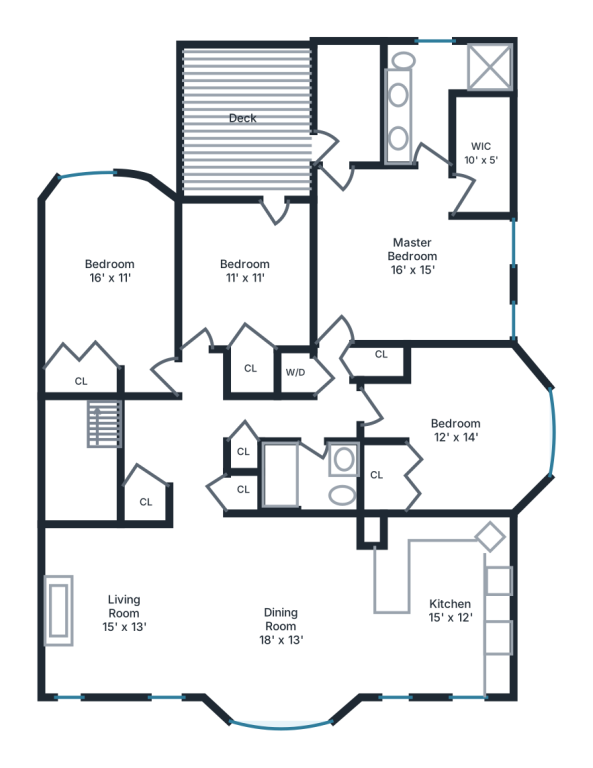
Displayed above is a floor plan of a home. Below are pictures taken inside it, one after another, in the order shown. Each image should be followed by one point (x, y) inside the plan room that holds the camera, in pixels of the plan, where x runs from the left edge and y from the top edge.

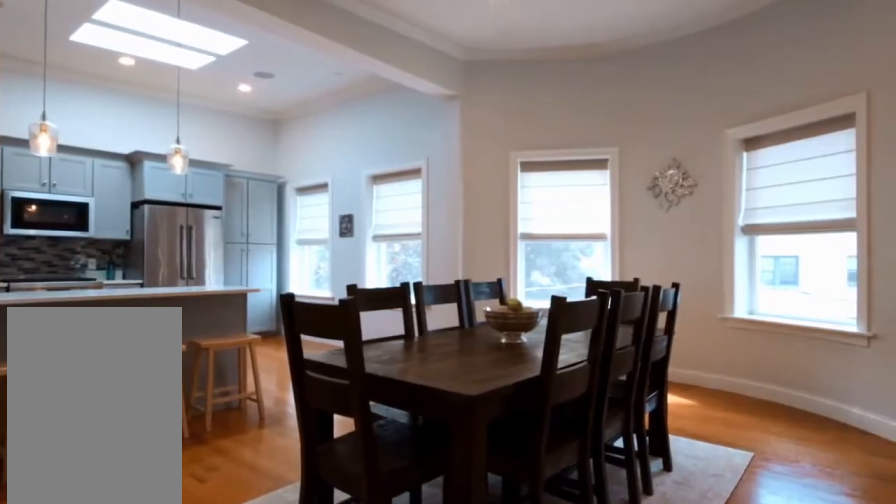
(292, 618)
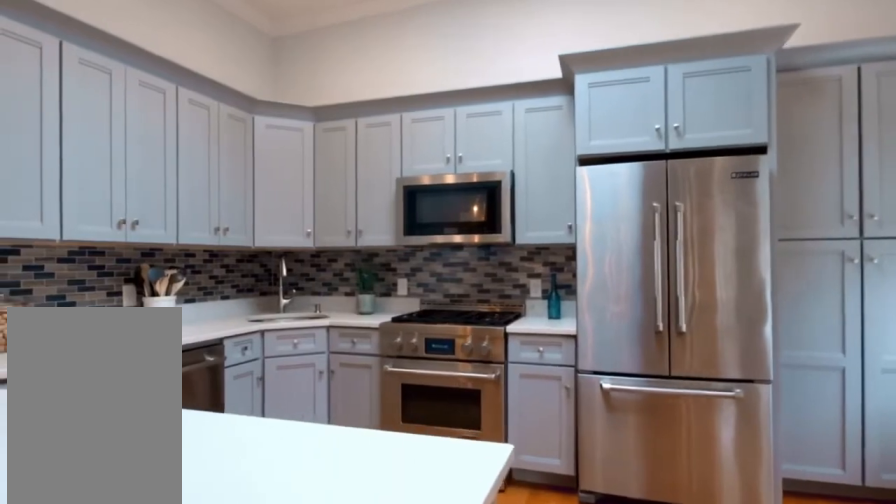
(437, 626)
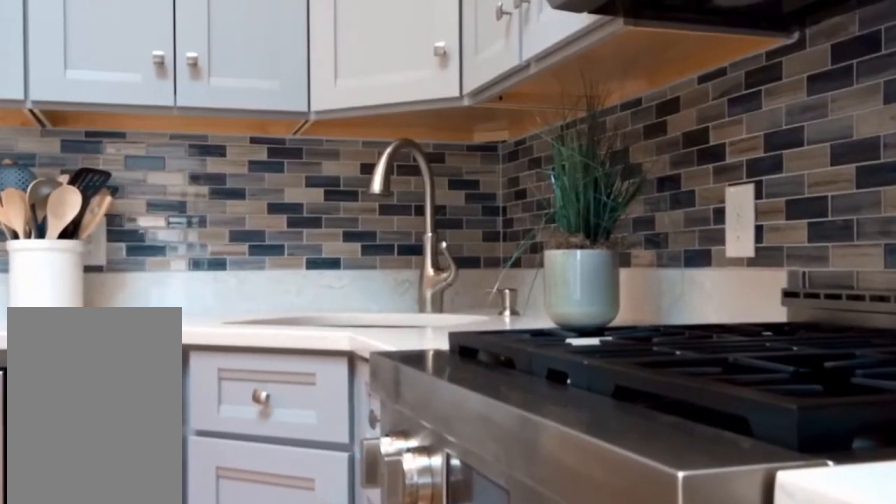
(434, 626)
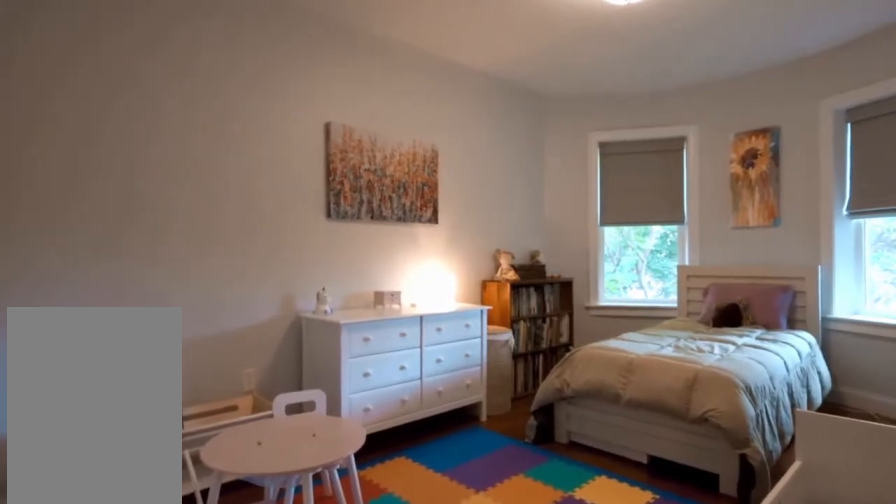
(117, 278)
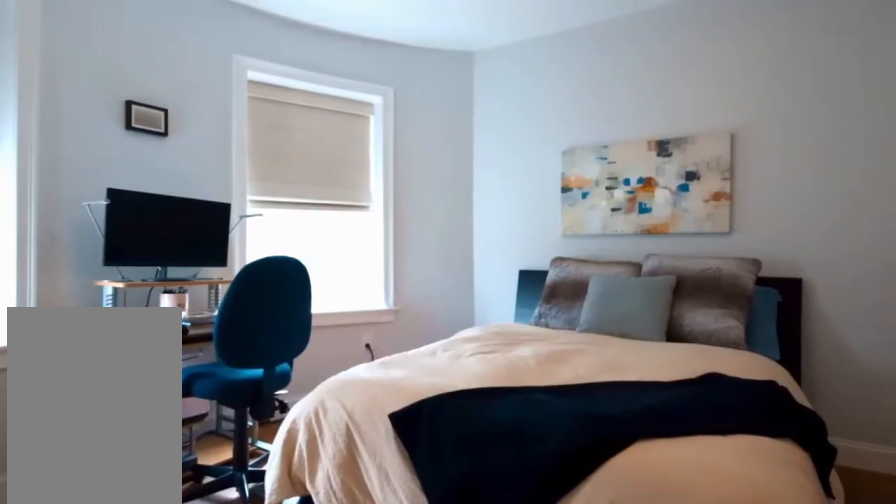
(463, 429)
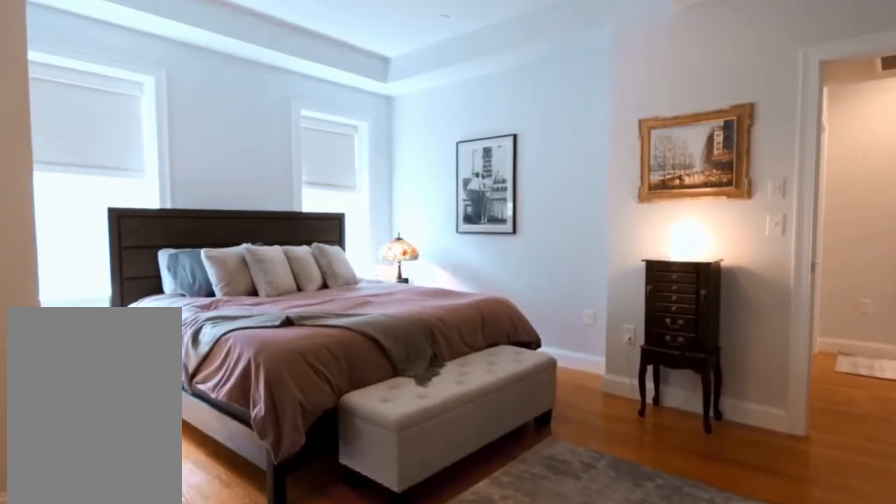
(412, 255)
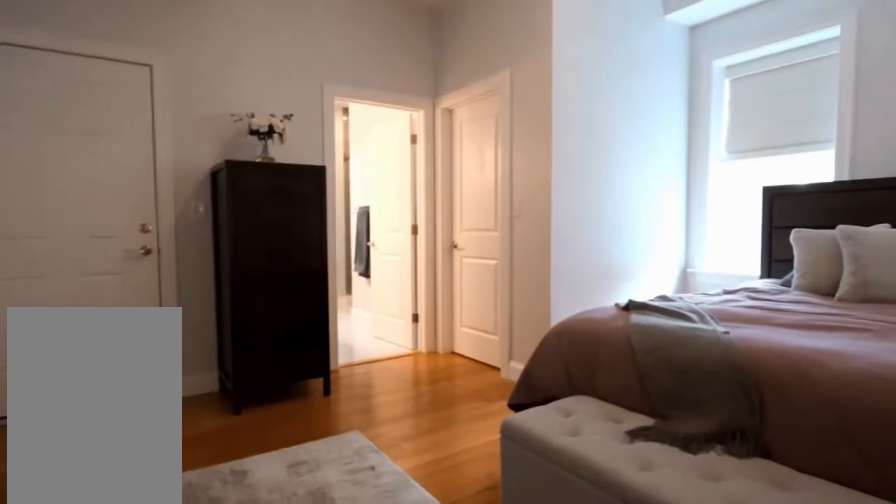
(410, 257)
